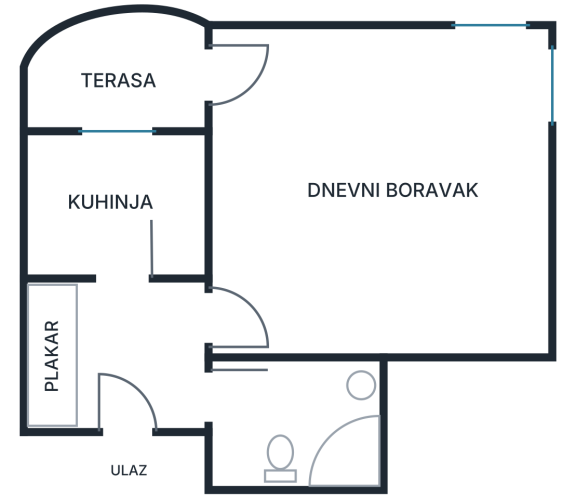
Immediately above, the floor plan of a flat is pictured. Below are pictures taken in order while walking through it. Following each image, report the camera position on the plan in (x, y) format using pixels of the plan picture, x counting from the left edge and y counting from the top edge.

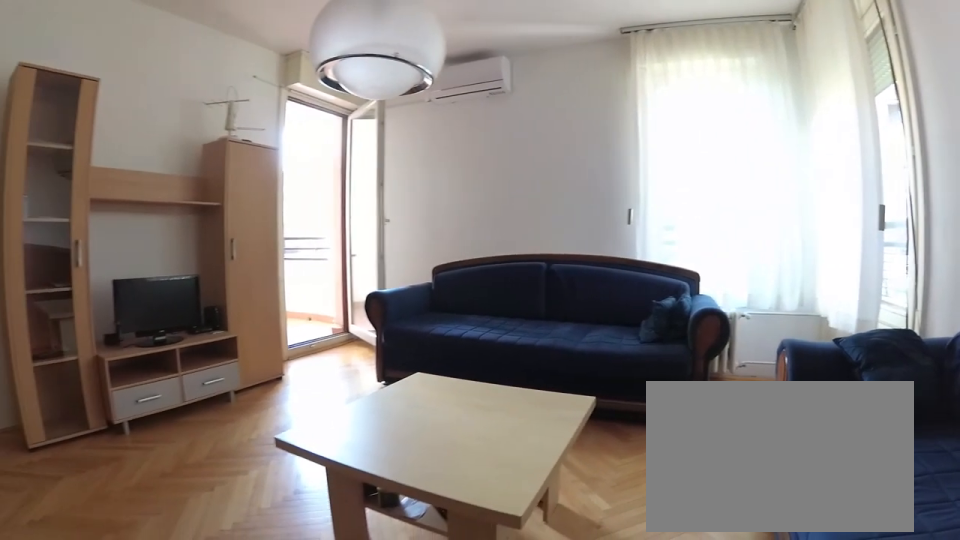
(390, 314)
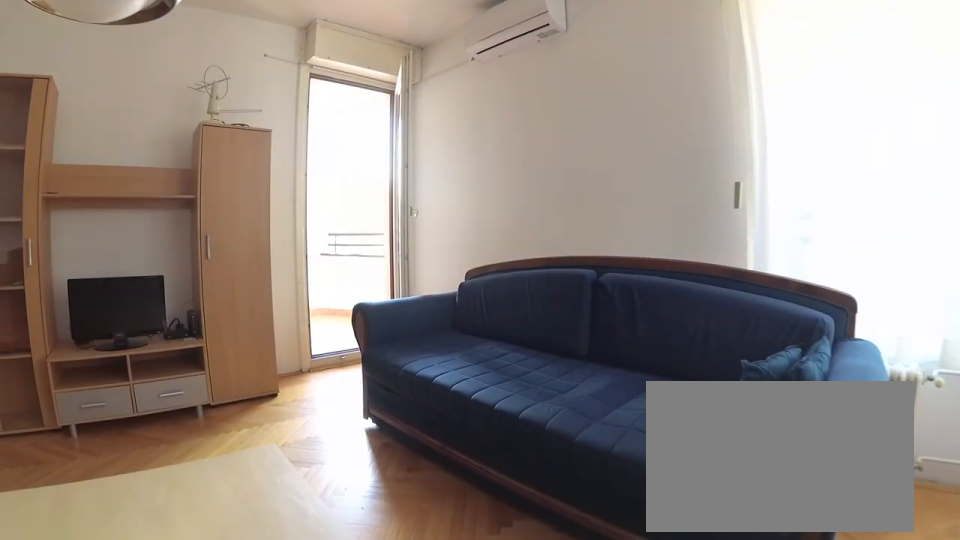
(469, 222)
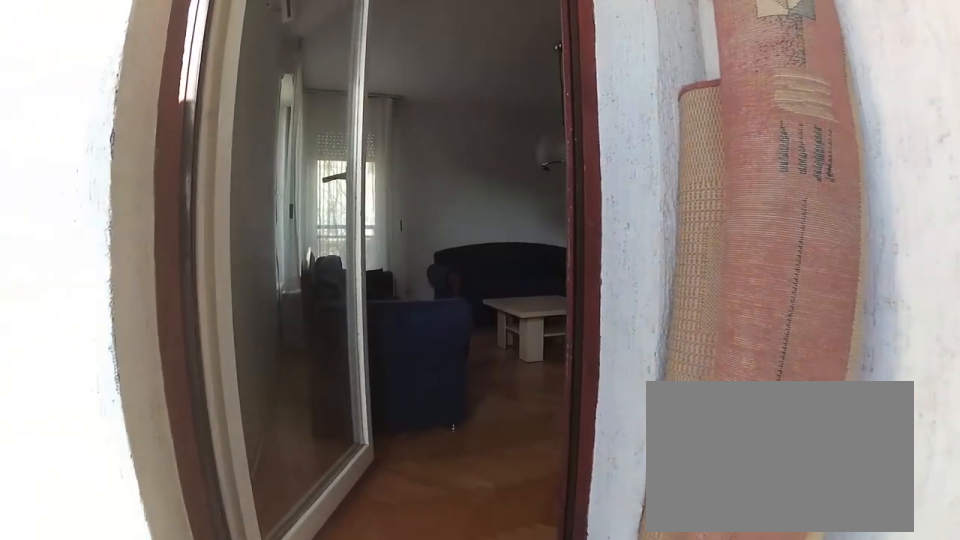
(142, 88)
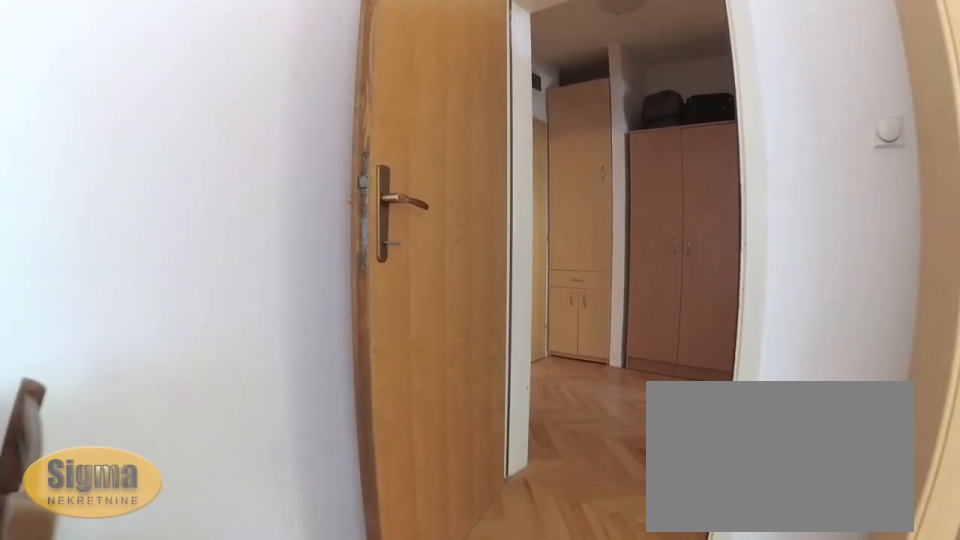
(320, 283)
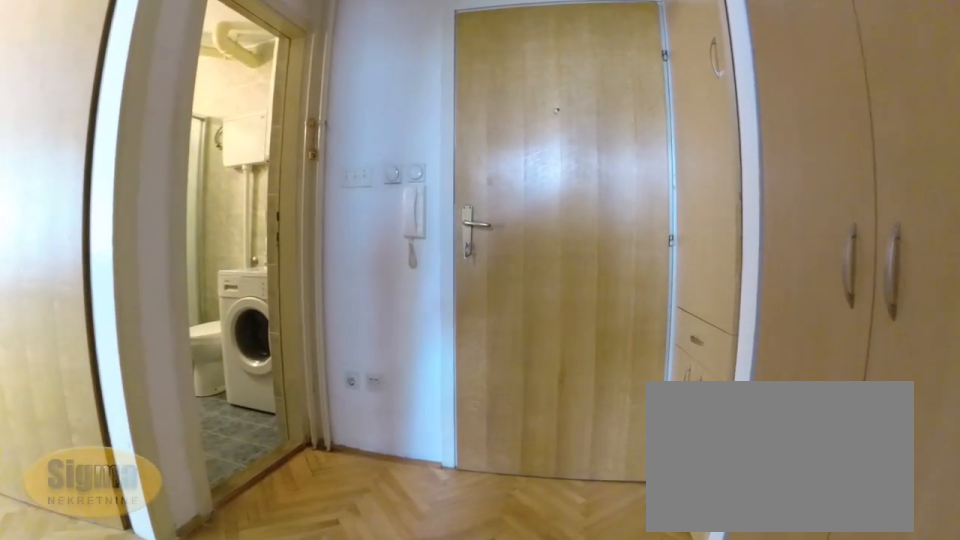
(130, 284)
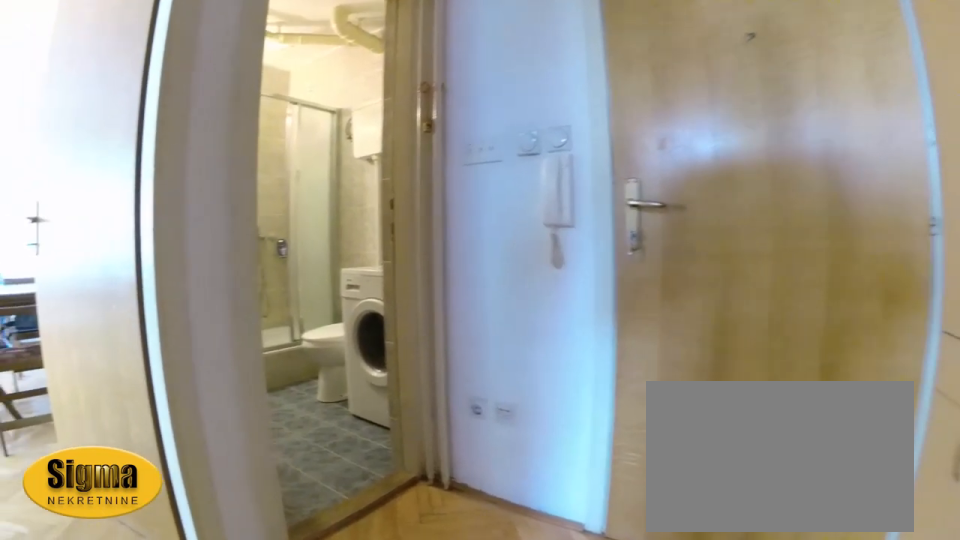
(128, 302)
